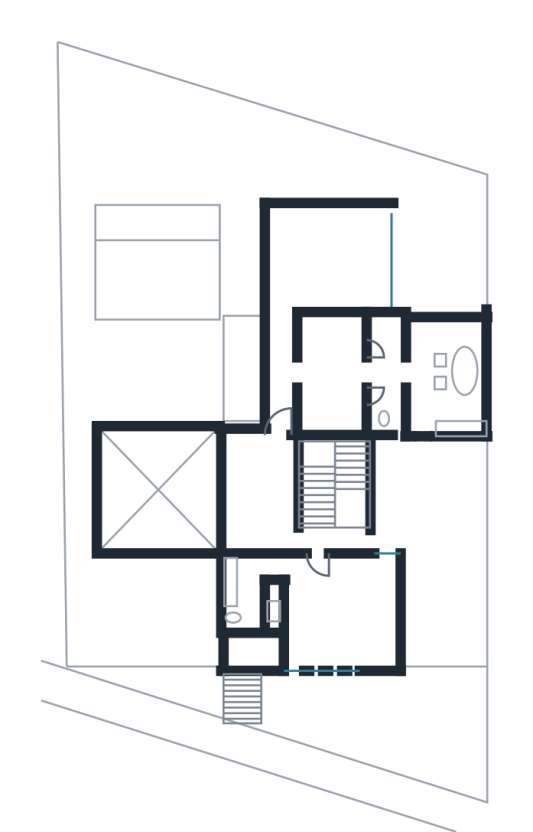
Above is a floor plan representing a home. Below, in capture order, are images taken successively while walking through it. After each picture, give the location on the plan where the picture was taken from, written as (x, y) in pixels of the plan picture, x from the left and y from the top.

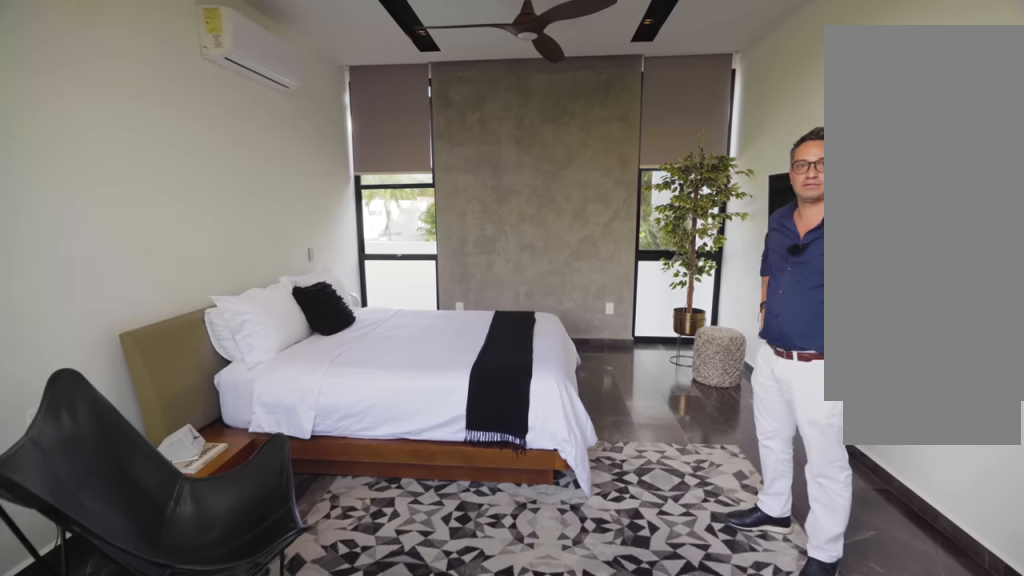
(273, 291)
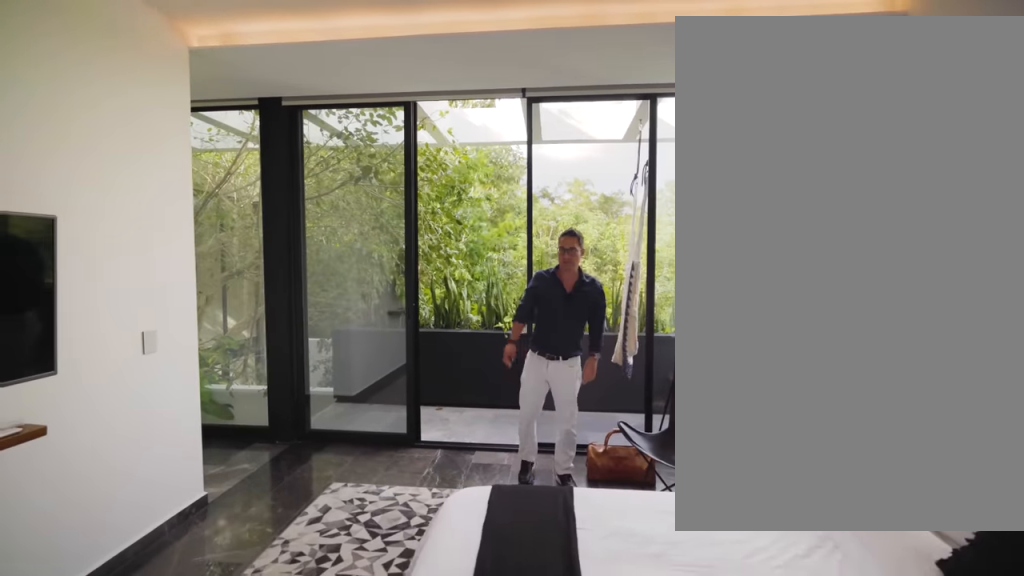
(378, 252)
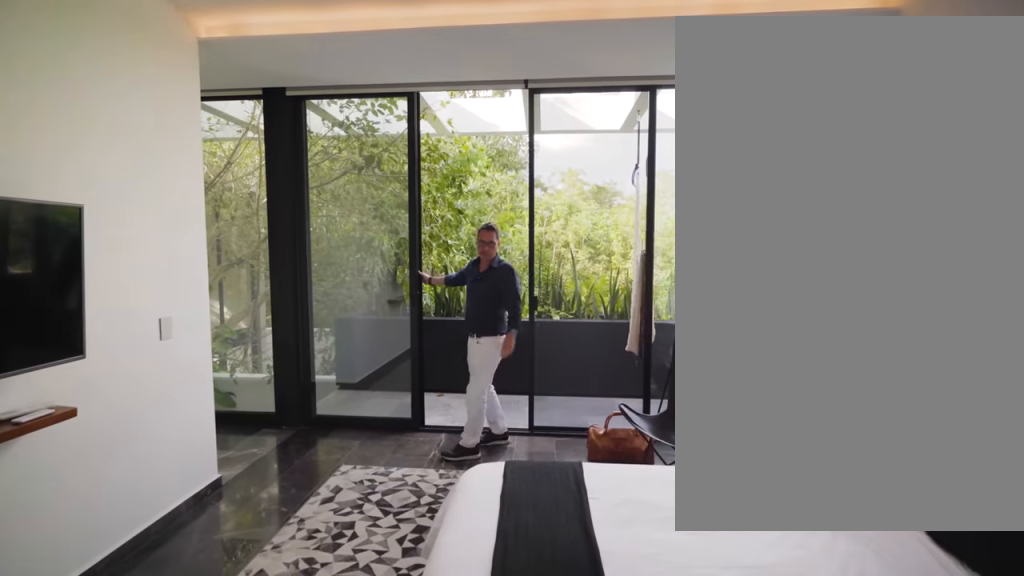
(378, 252)
